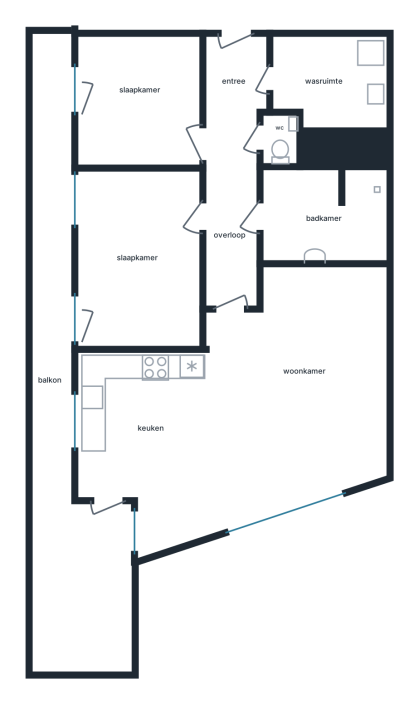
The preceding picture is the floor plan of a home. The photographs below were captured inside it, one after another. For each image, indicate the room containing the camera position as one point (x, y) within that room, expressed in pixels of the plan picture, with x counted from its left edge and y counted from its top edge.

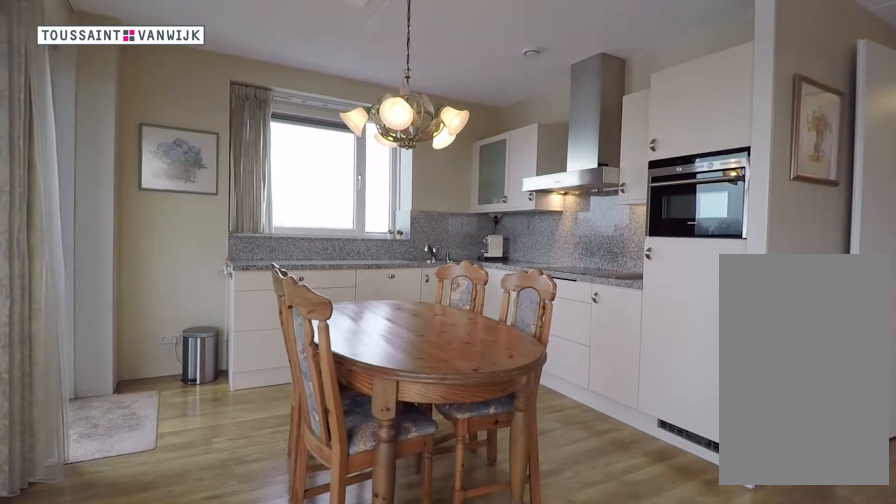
(147, 437)
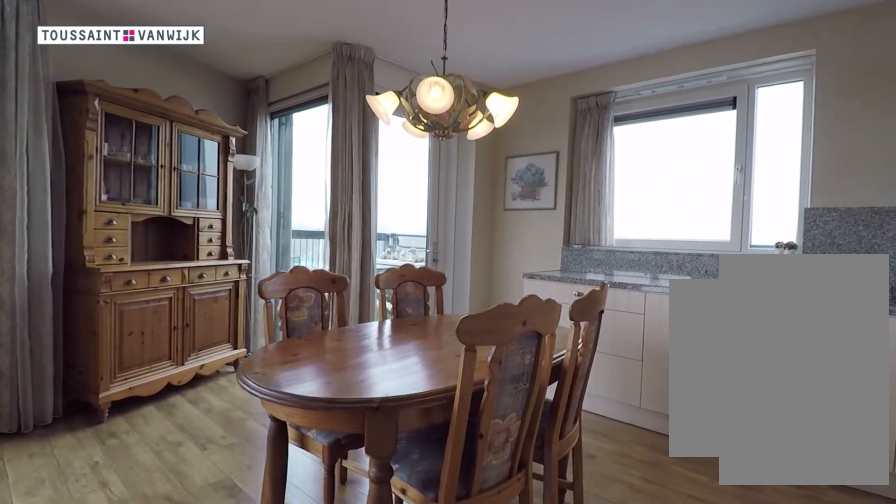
(147, 437)
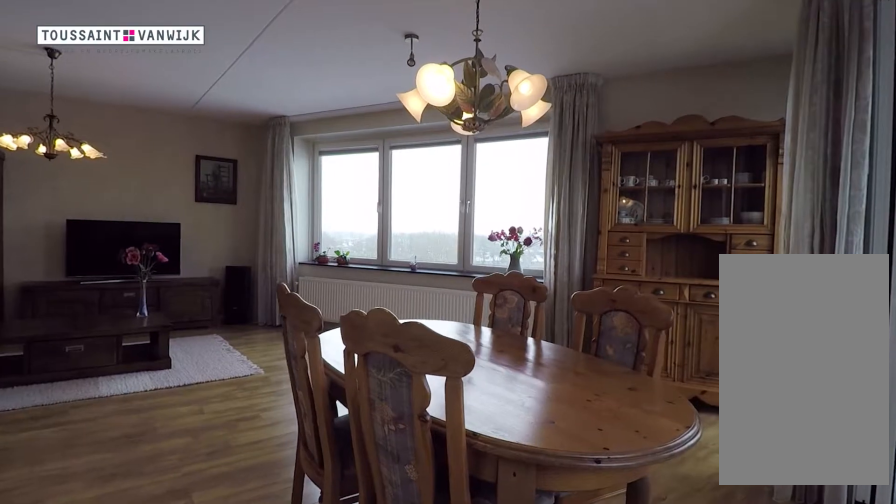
(138, 365)
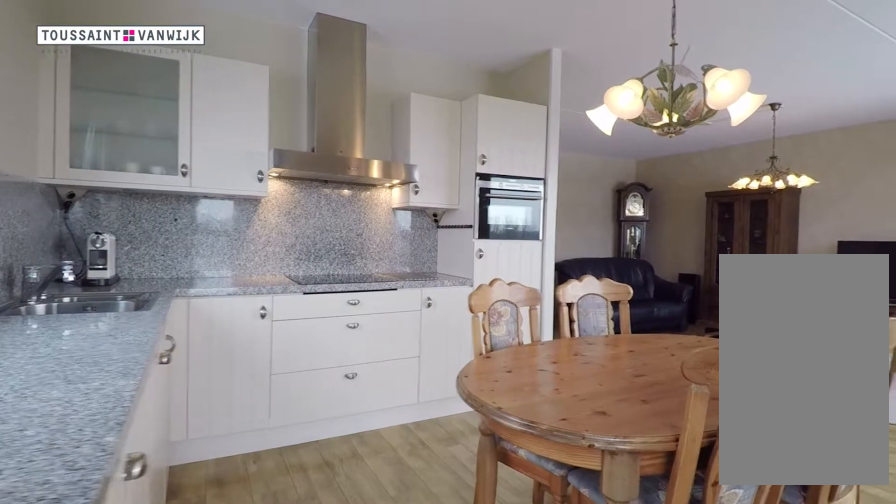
(131, 380)
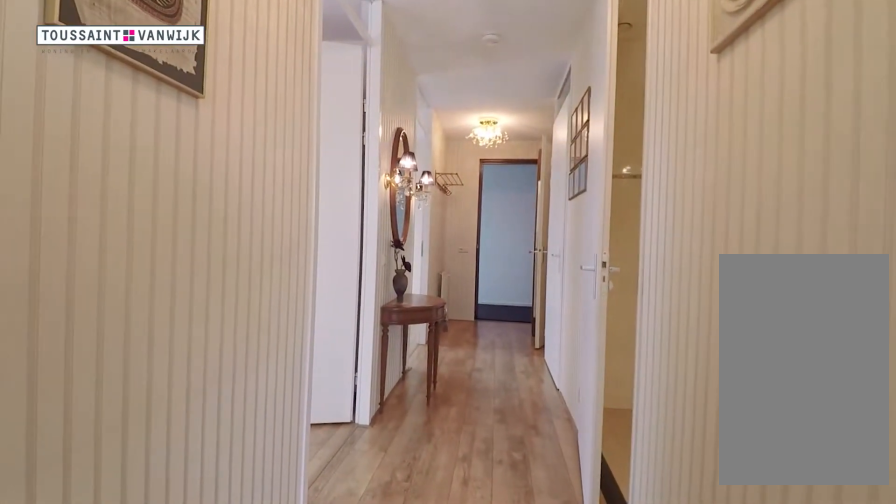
(233, 167)
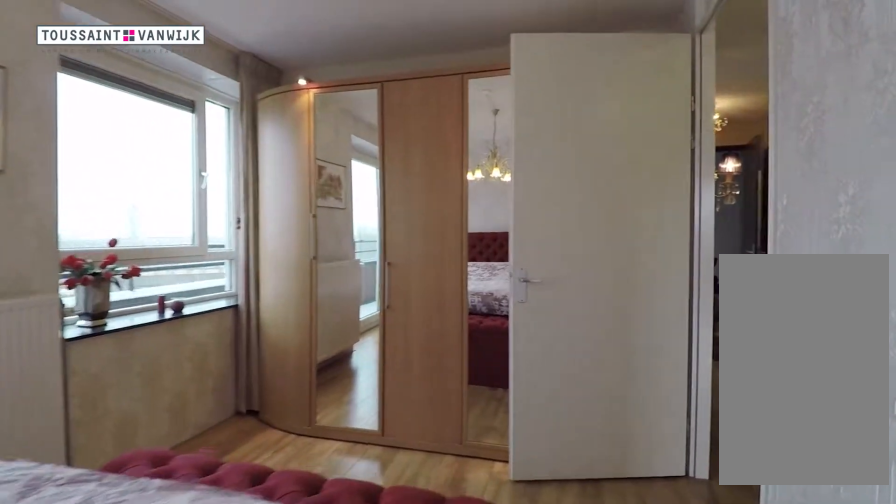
(141, 260)
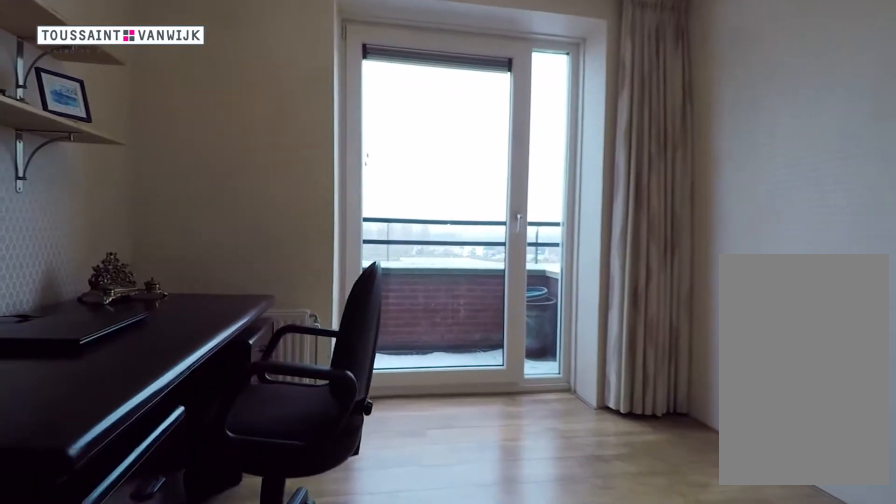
(141, 101)
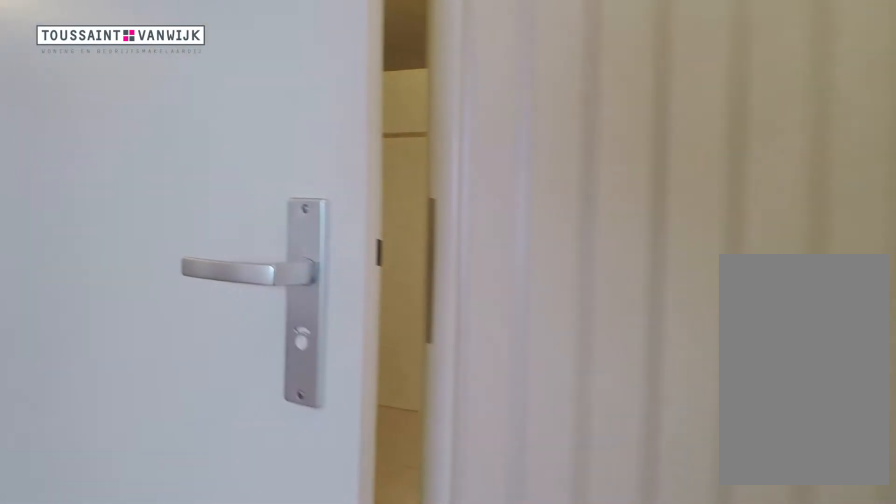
(232, 167)
